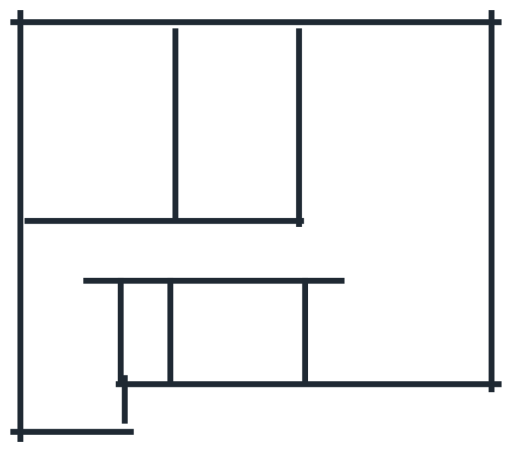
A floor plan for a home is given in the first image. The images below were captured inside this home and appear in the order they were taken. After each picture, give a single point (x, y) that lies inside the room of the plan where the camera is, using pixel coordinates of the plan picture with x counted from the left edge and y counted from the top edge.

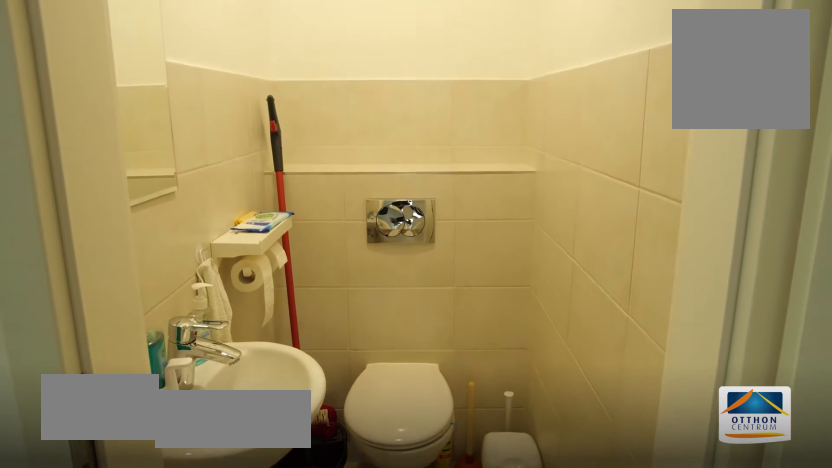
(144, 337)
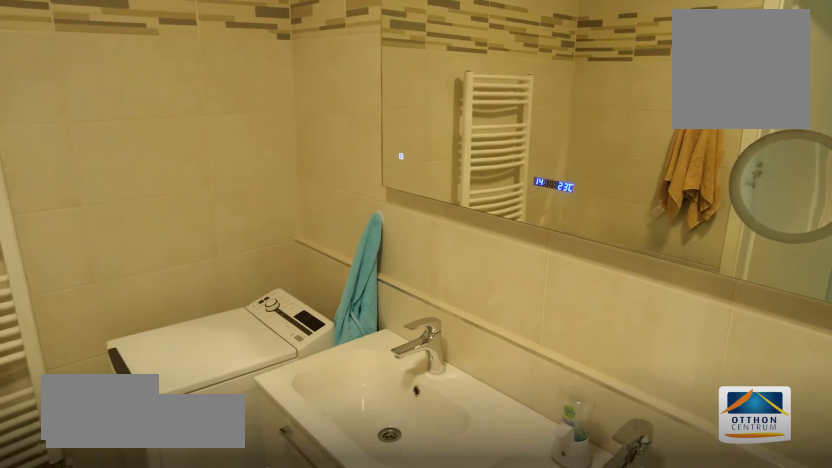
(238, 337)
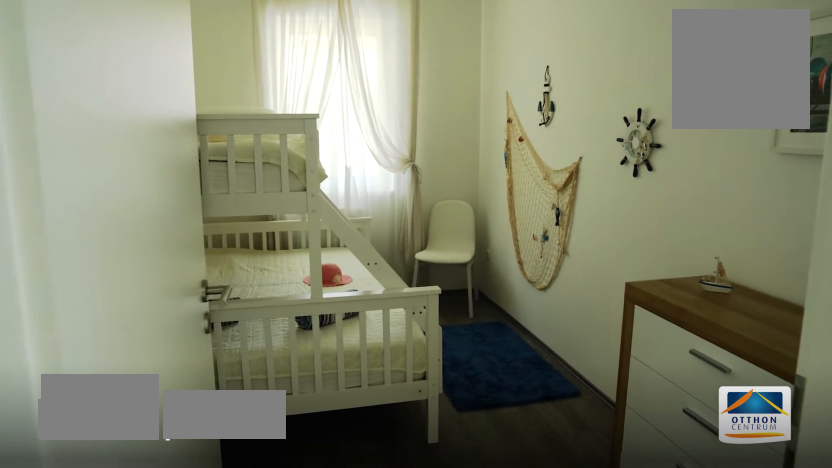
(237, 122)
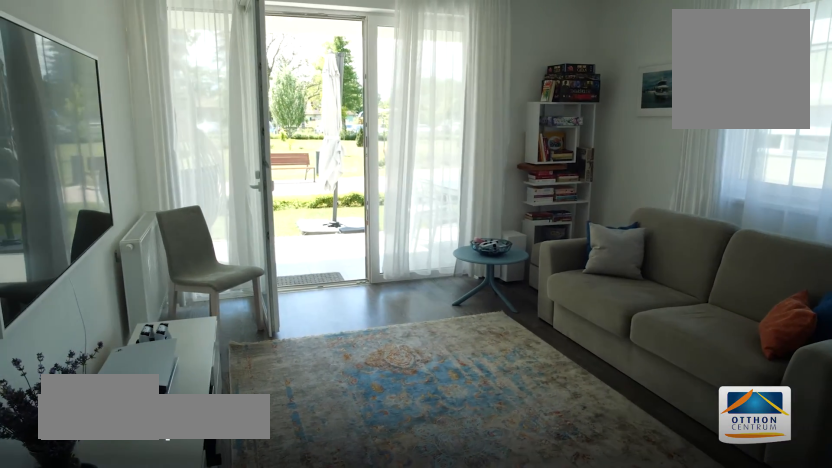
(395, 123)
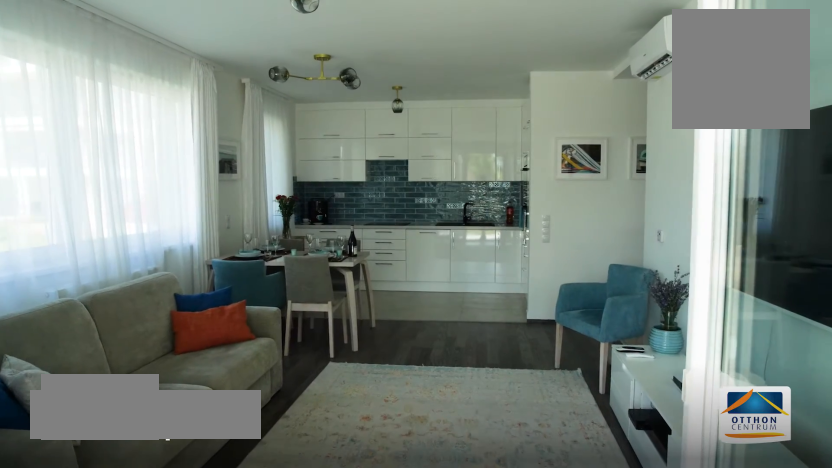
(395, 123)
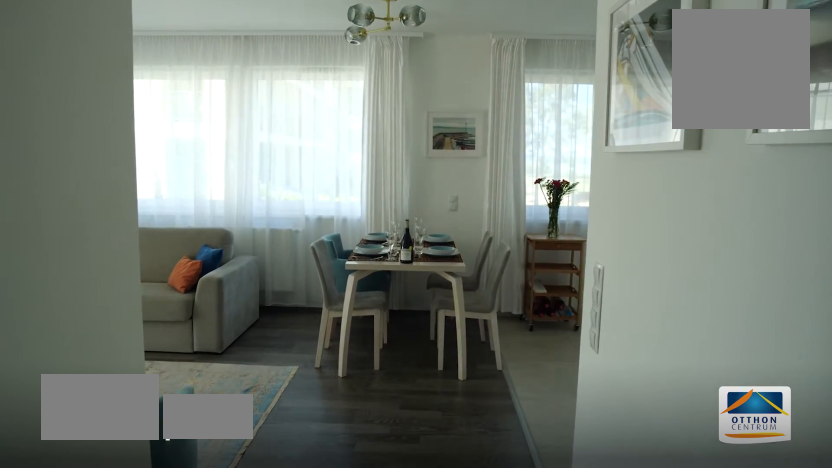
(394, 241)
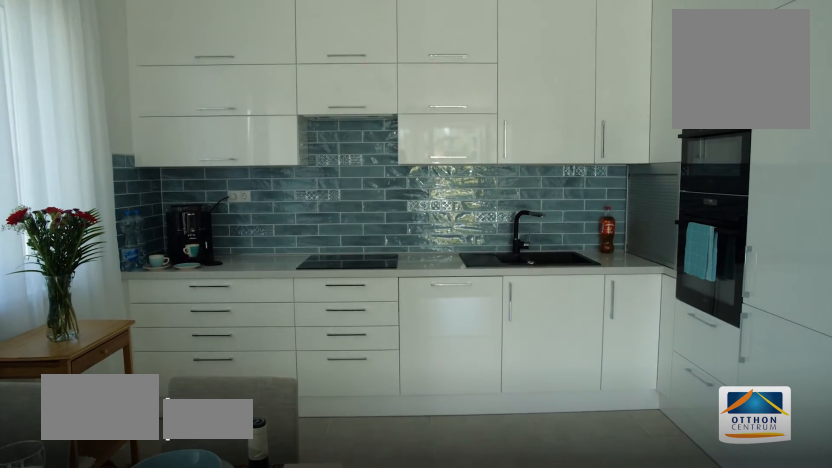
(394, 324)
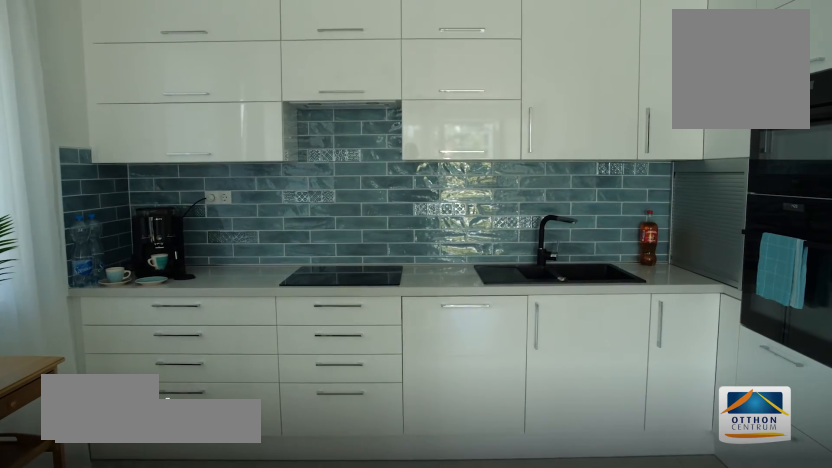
(394, 324)
